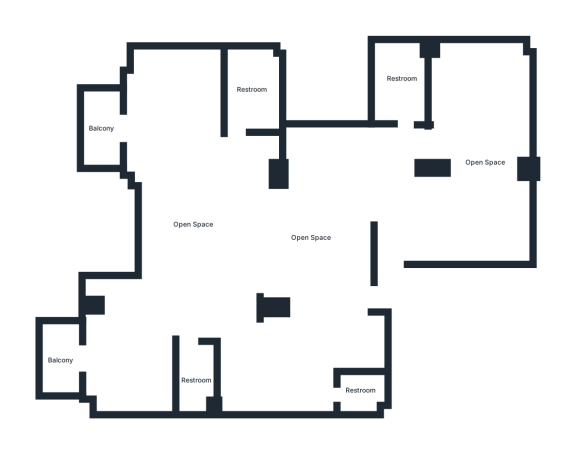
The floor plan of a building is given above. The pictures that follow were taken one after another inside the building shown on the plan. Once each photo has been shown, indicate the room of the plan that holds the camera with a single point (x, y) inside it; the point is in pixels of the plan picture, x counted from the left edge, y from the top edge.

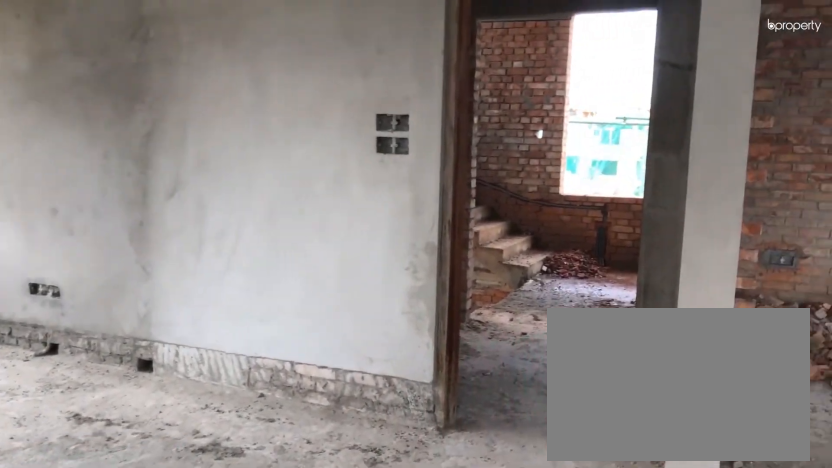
(468, 218)
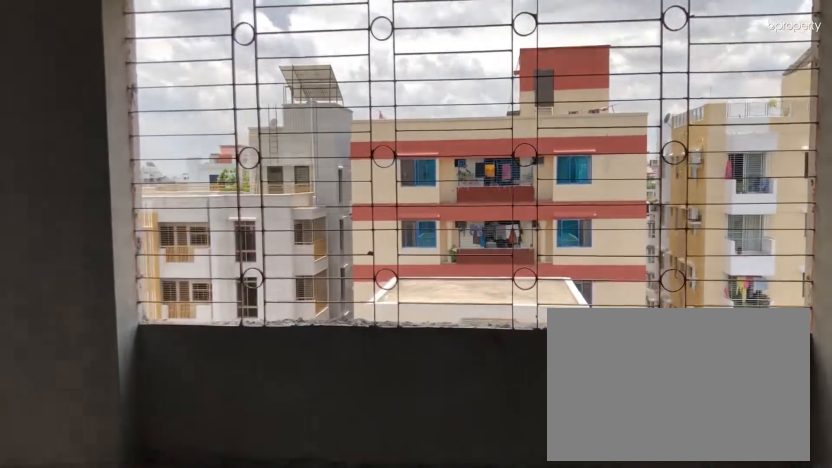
(488, 212)
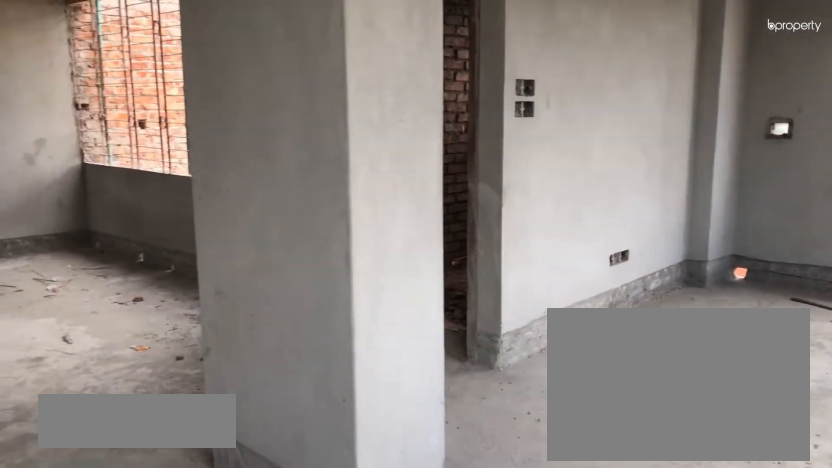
(481, 139)
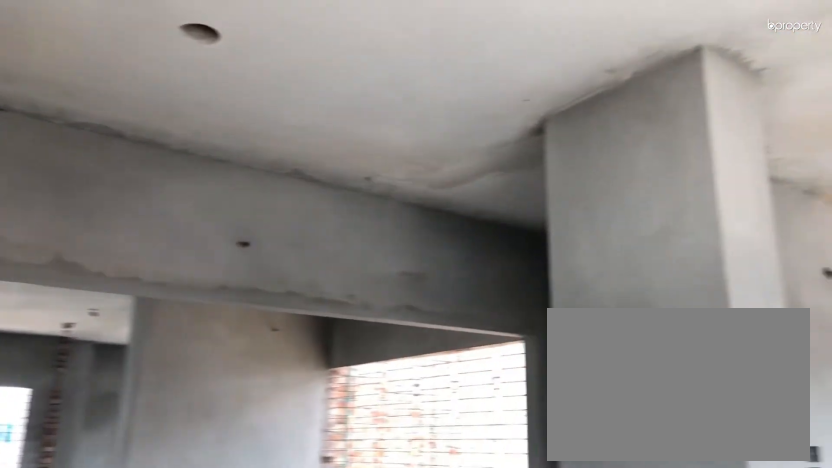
(469, 209)
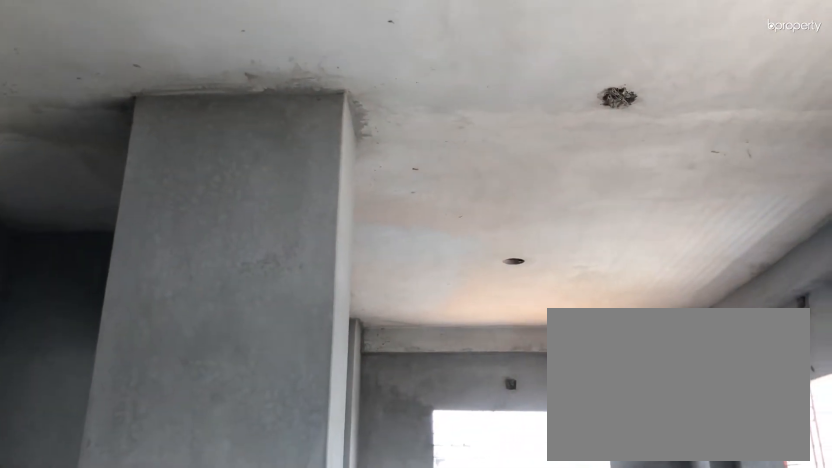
(474, 128)
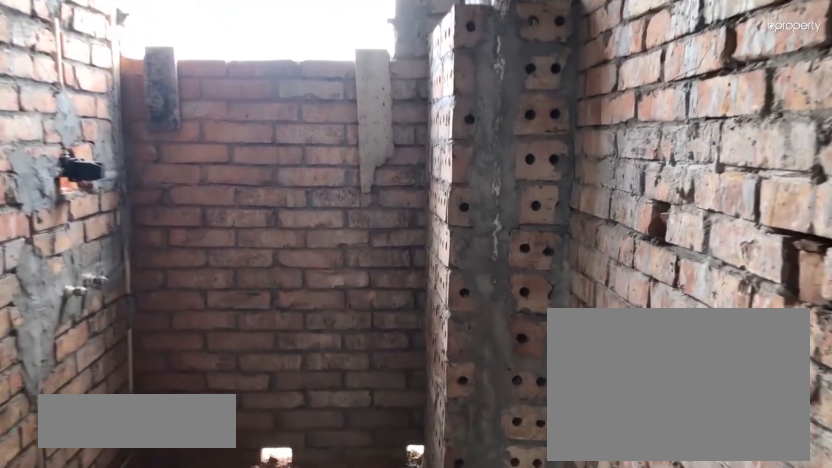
(400, 84)
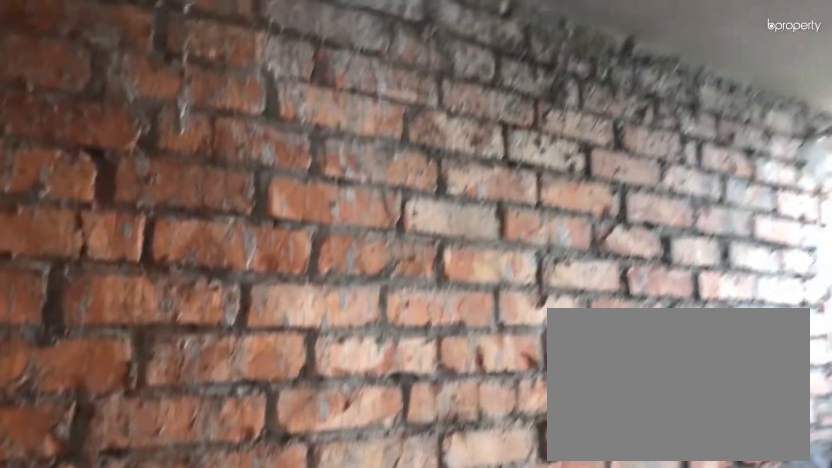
(400, 84)
